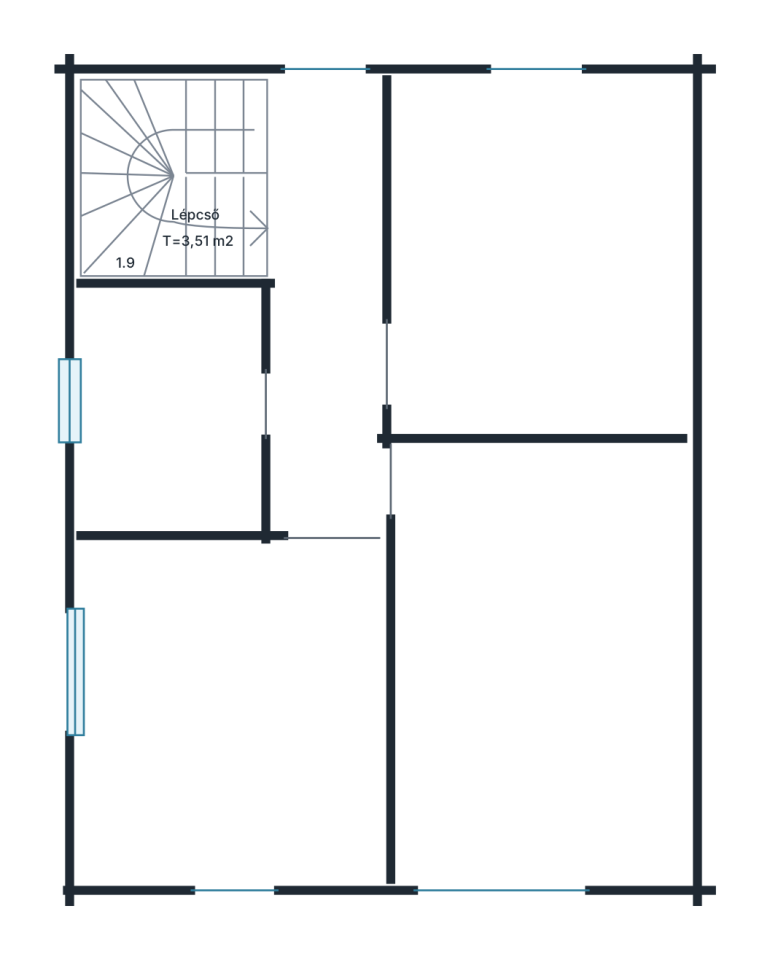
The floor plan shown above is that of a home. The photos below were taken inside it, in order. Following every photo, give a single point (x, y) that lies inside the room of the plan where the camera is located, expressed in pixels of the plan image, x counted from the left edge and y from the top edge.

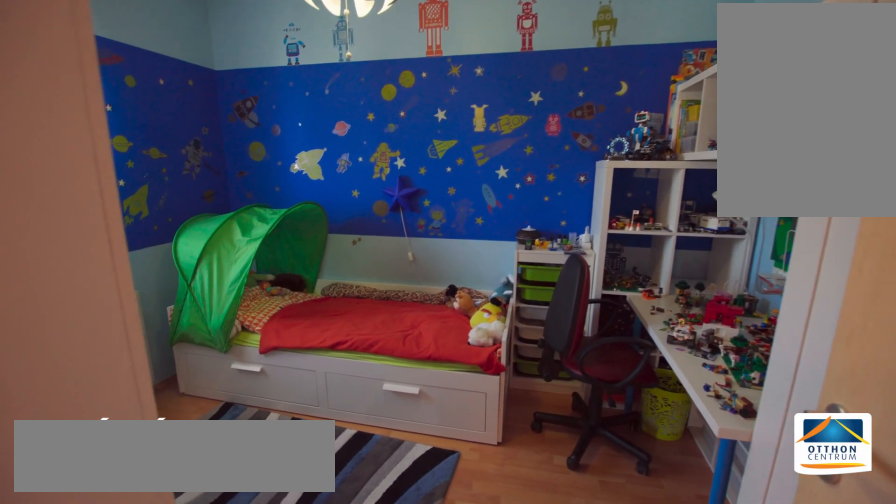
(537, 261)
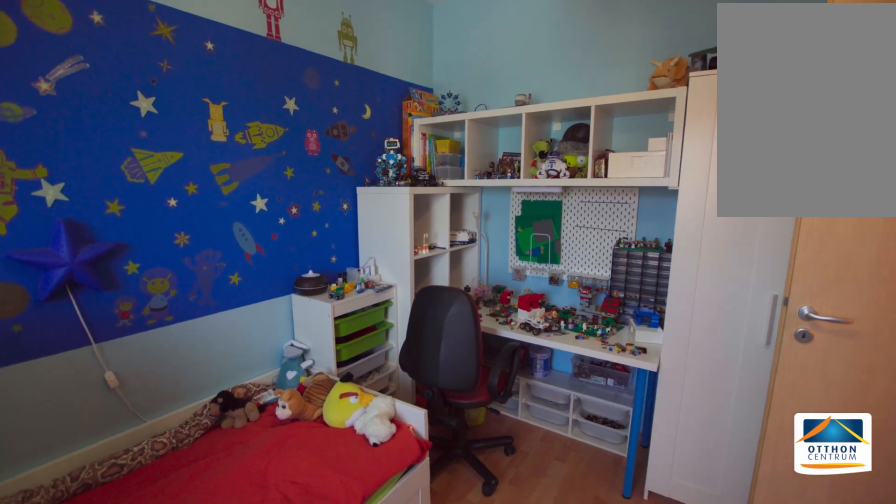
(537, 261)
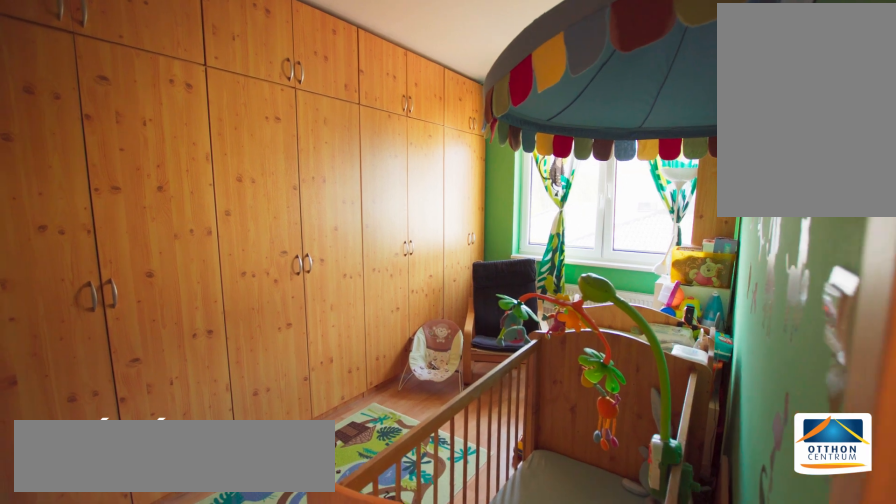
(537, 680)
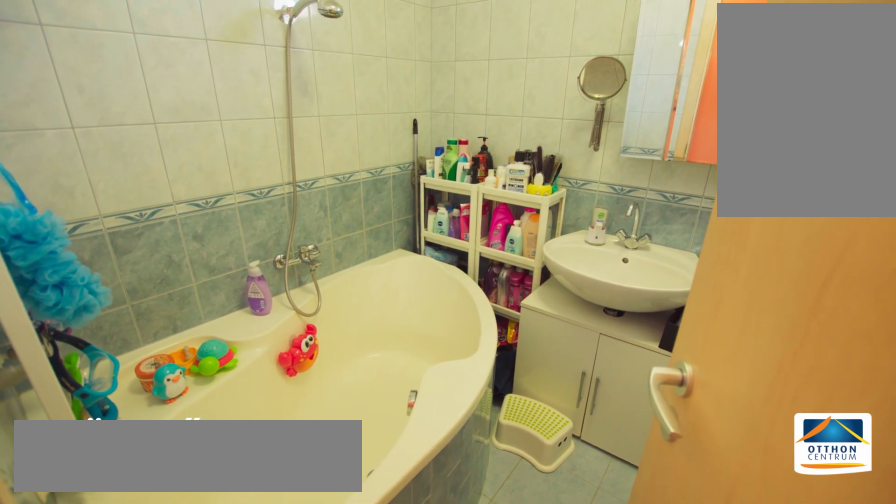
(167, 411)
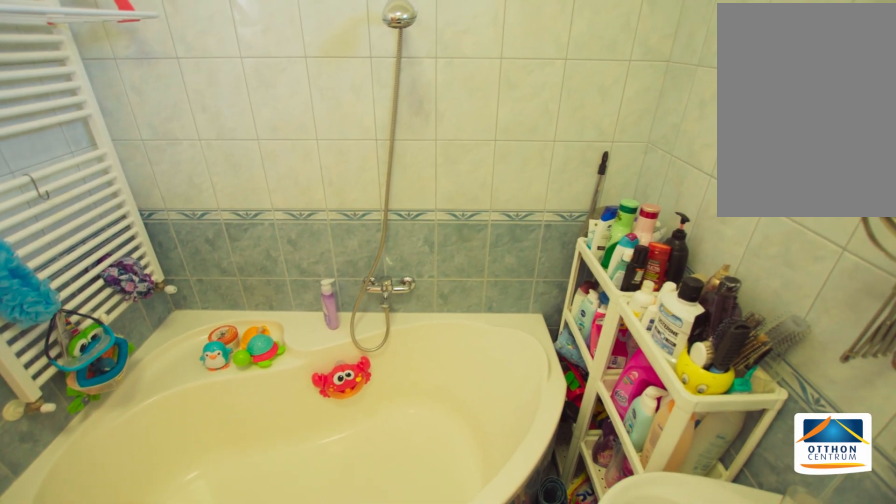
(167, 410)
